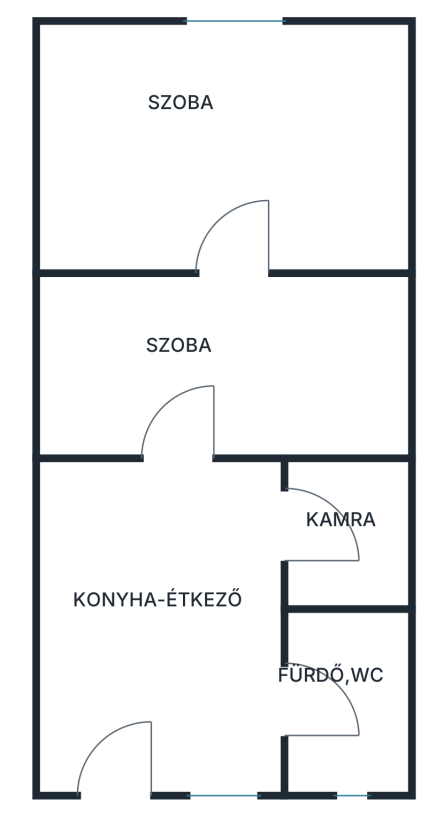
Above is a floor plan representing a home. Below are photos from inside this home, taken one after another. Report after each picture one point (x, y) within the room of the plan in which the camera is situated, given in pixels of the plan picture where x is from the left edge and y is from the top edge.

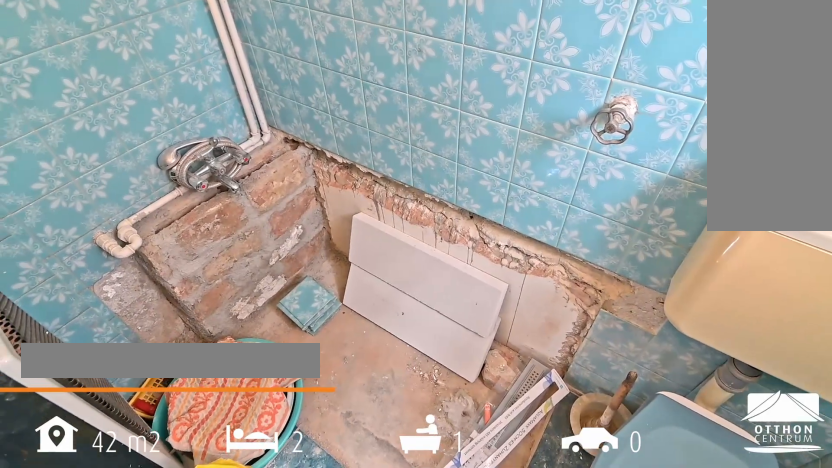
(349, 694)
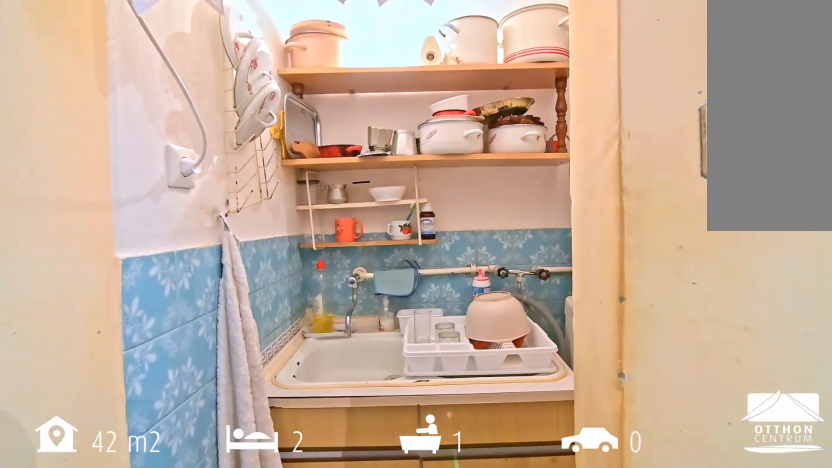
(354, 532)
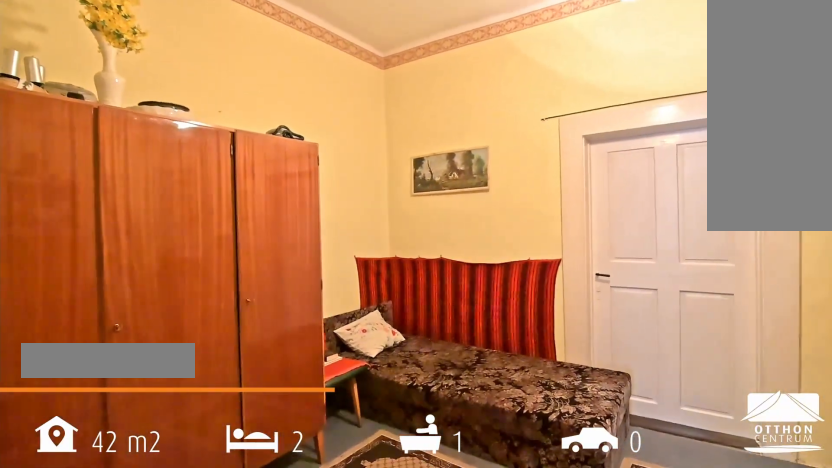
(215, 371)
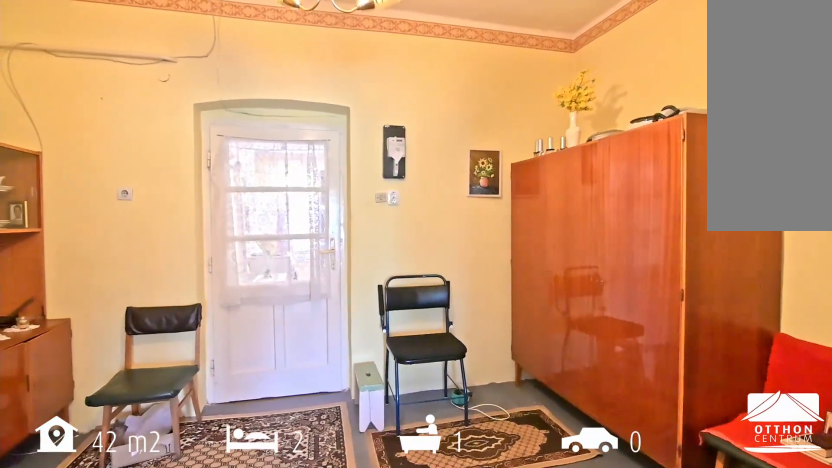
(215, 371)
